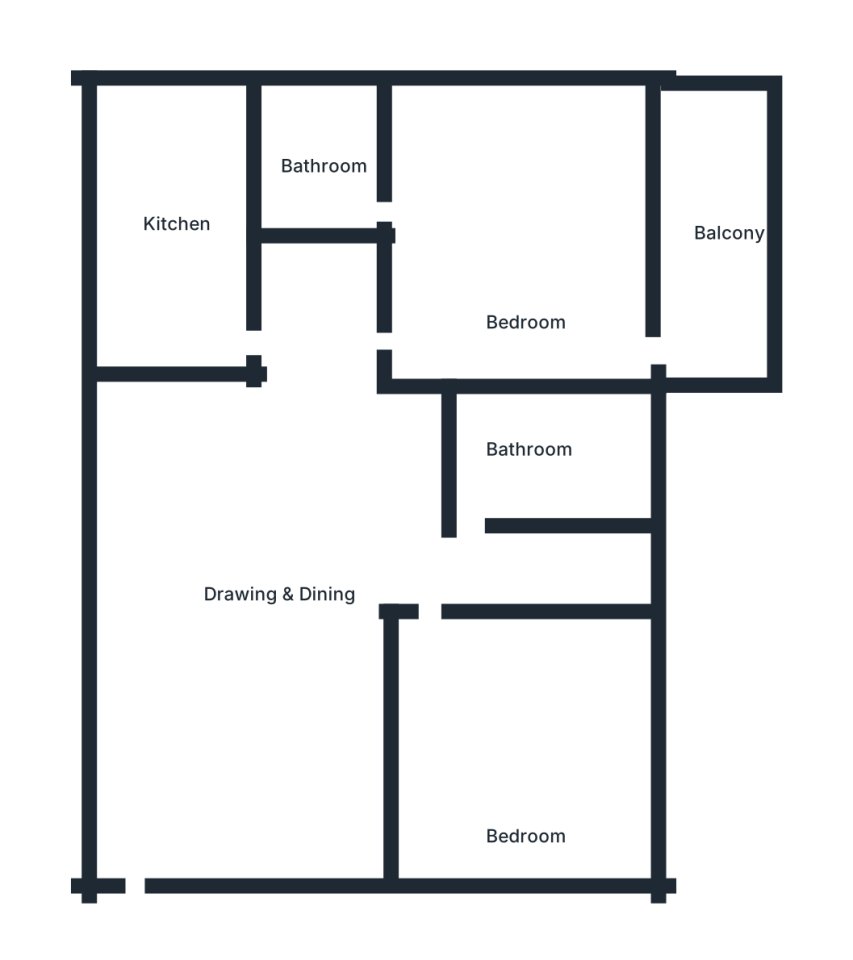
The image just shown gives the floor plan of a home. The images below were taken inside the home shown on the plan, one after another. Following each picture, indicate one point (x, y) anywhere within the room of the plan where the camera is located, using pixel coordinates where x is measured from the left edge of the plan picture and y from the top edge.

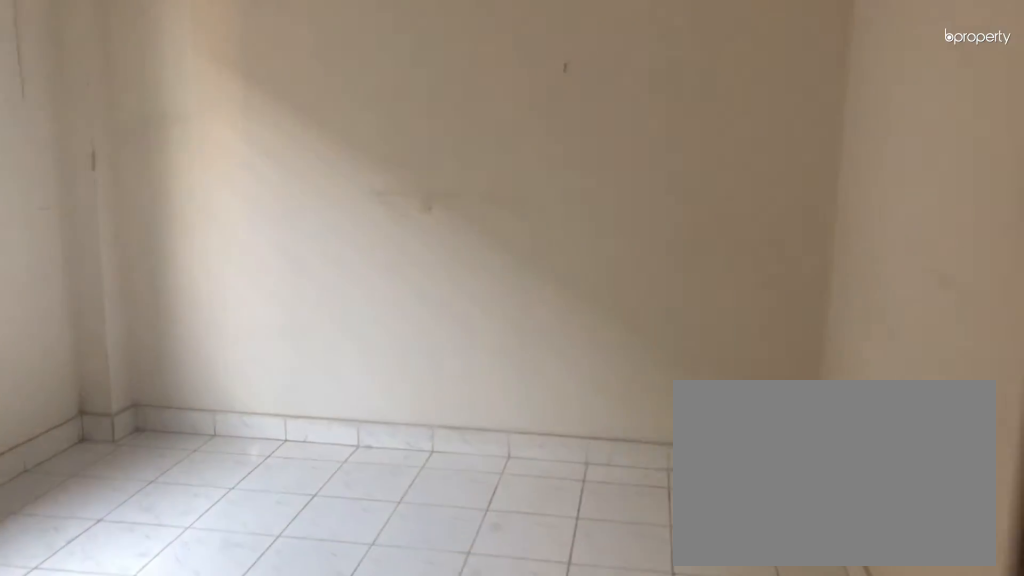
(462, 685)
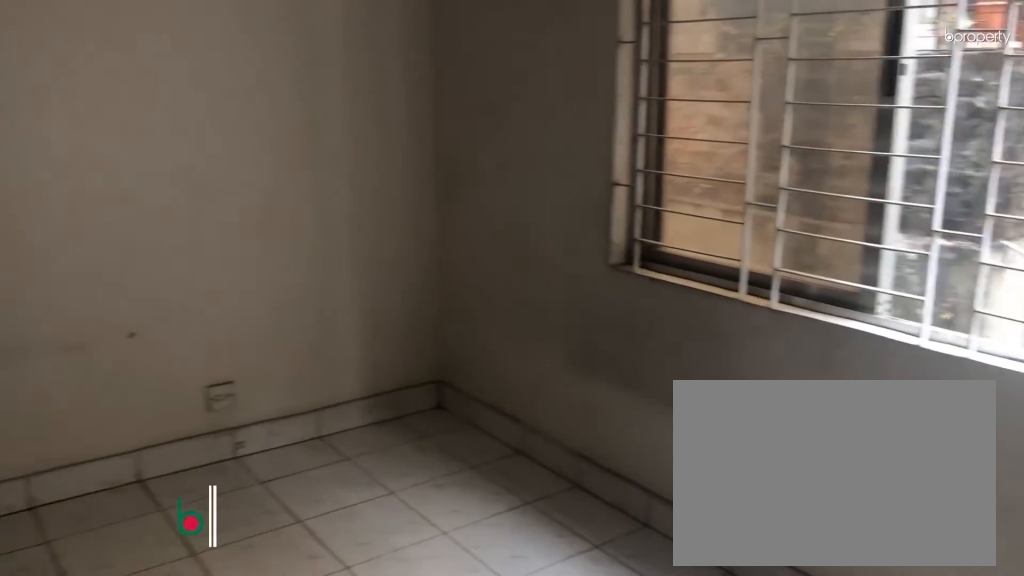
(527, 775)
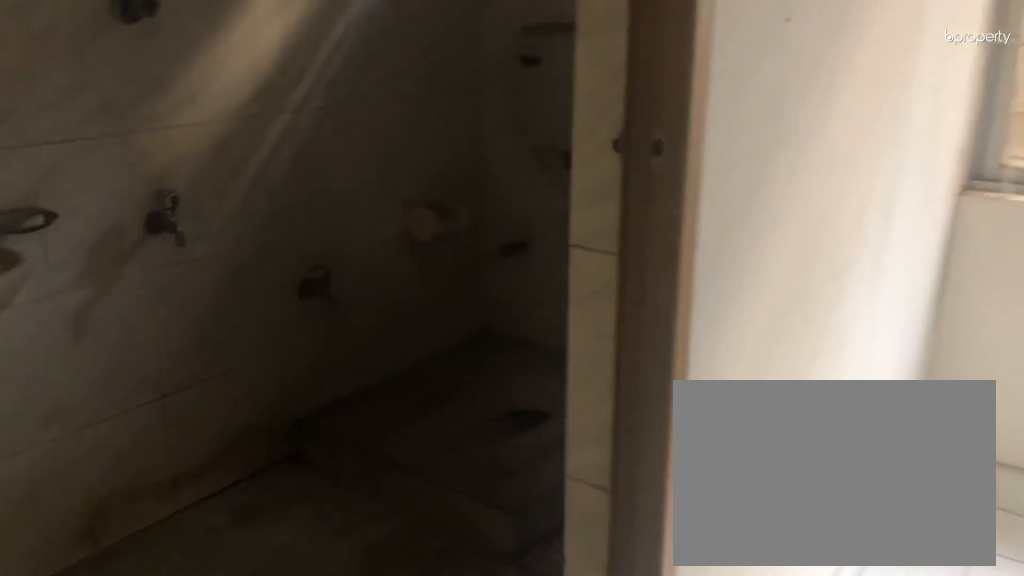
(478, 517)
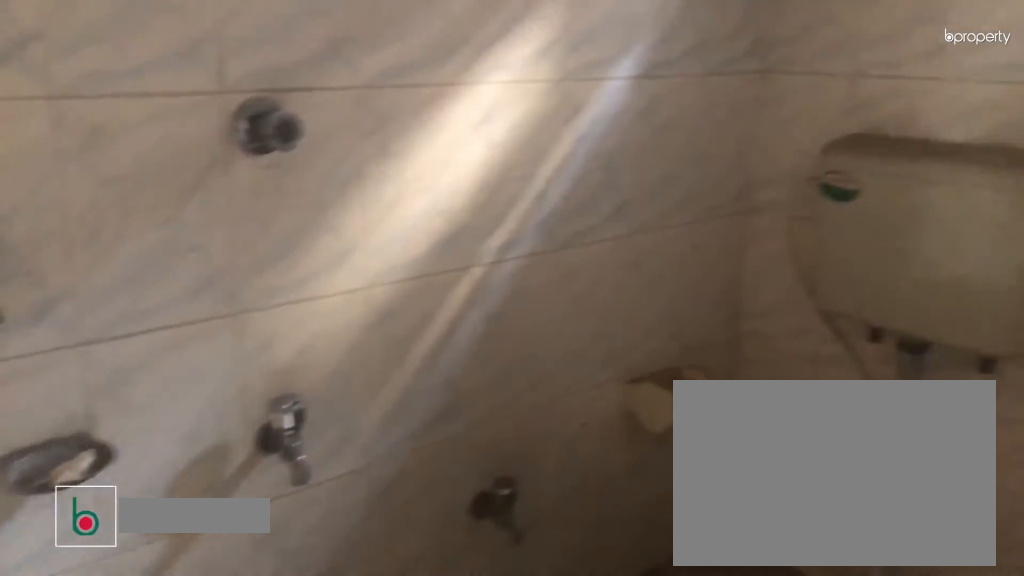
(556, 444)
